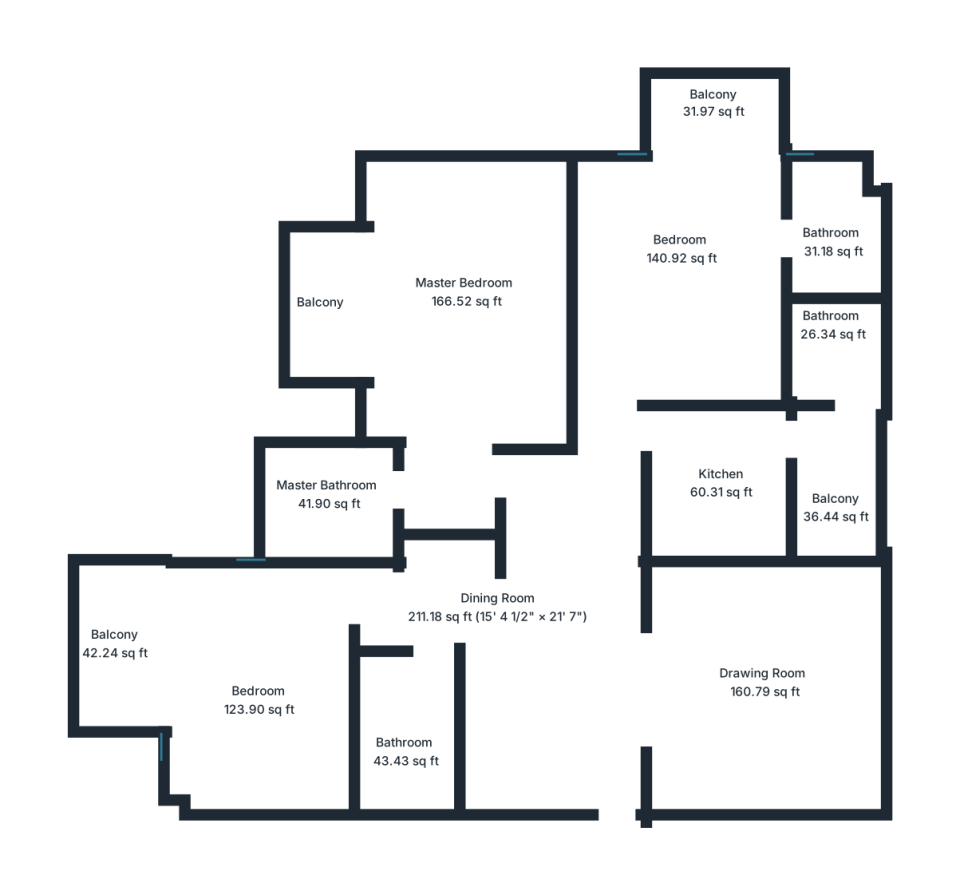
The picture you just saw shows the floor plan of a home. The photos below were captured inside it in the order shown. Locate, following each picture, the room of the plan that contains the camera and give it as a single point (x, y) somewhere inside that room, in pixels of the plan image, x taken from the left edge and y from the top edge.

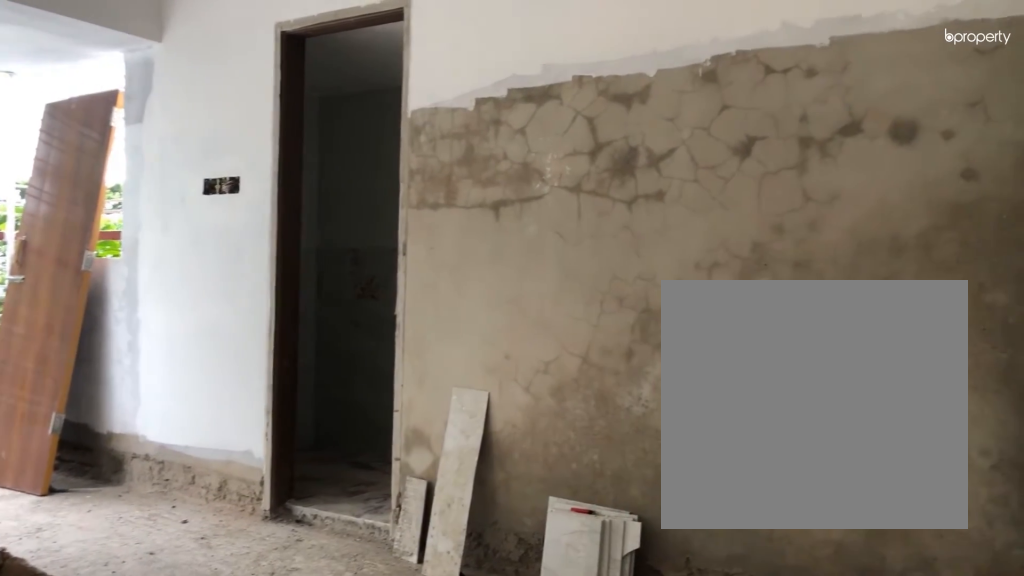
(681, 250)
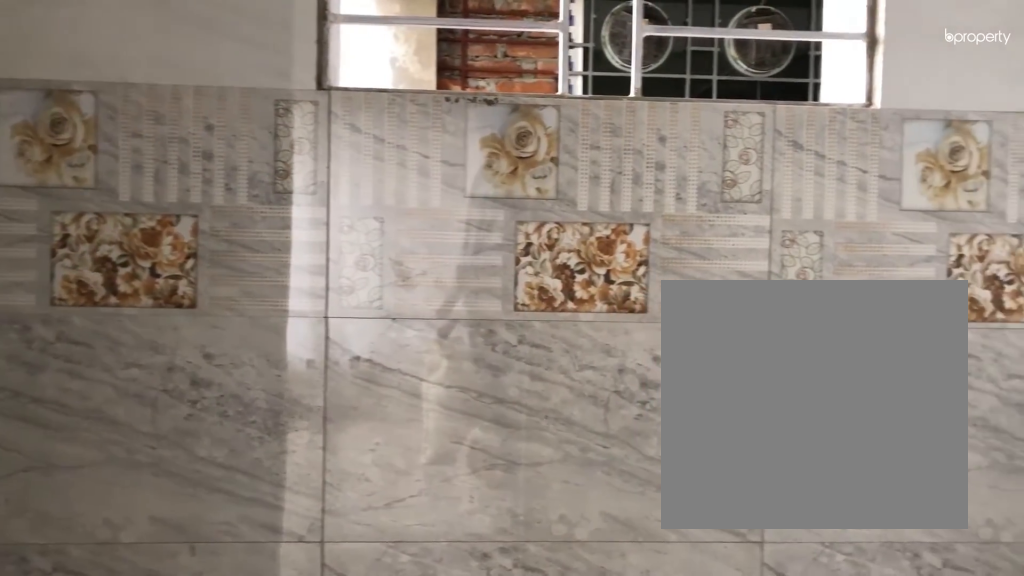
(831, 240)
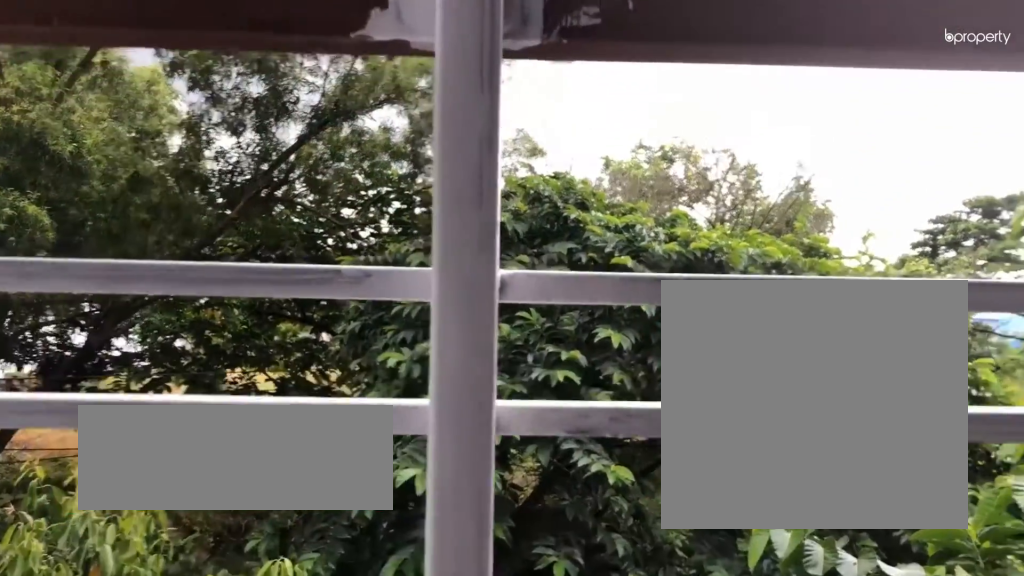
(717, 112)
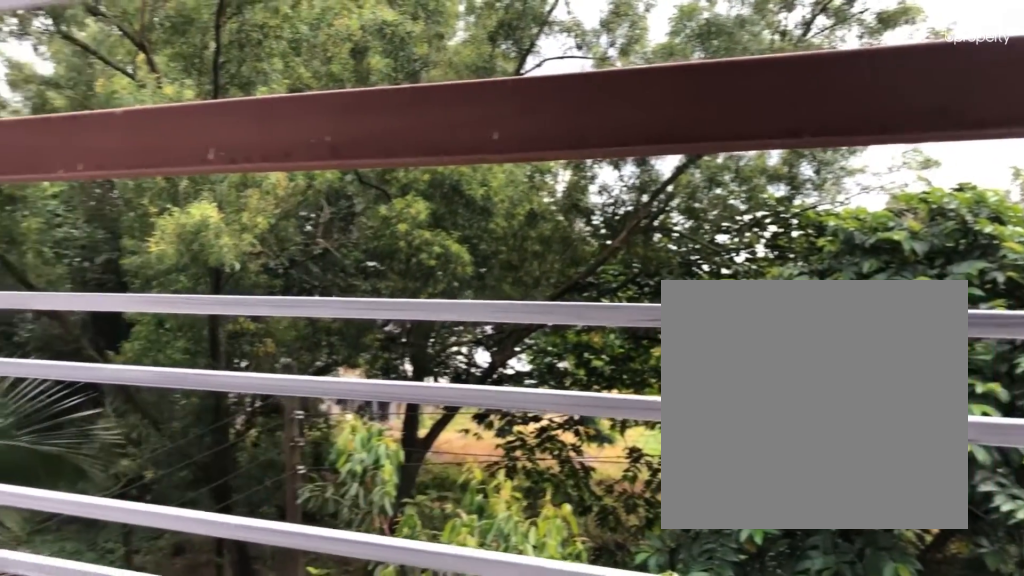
(717, 112)
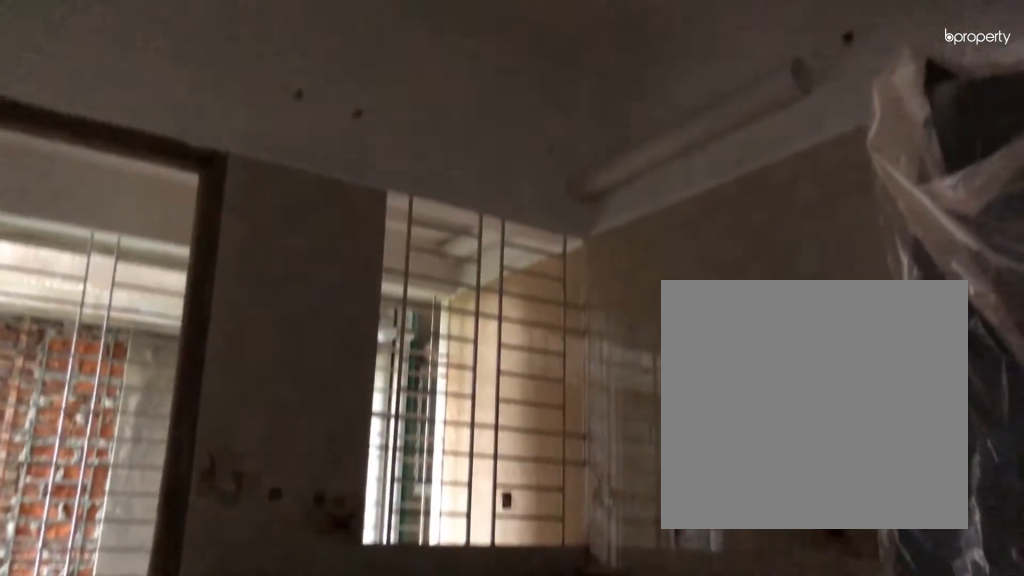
(716, 485)
